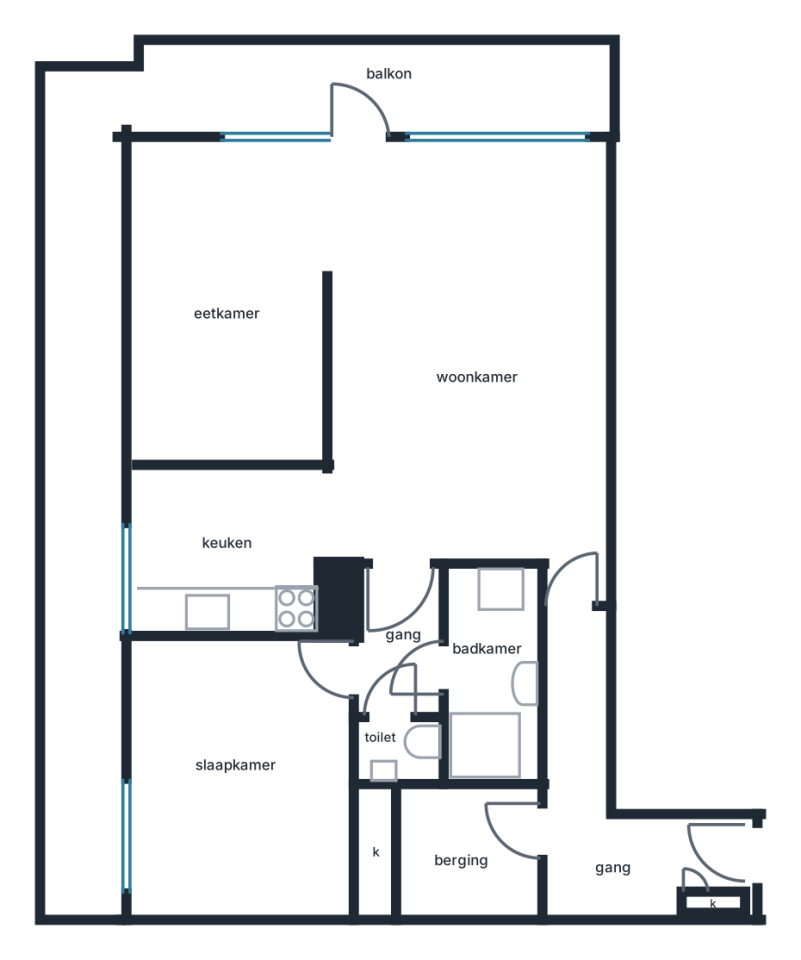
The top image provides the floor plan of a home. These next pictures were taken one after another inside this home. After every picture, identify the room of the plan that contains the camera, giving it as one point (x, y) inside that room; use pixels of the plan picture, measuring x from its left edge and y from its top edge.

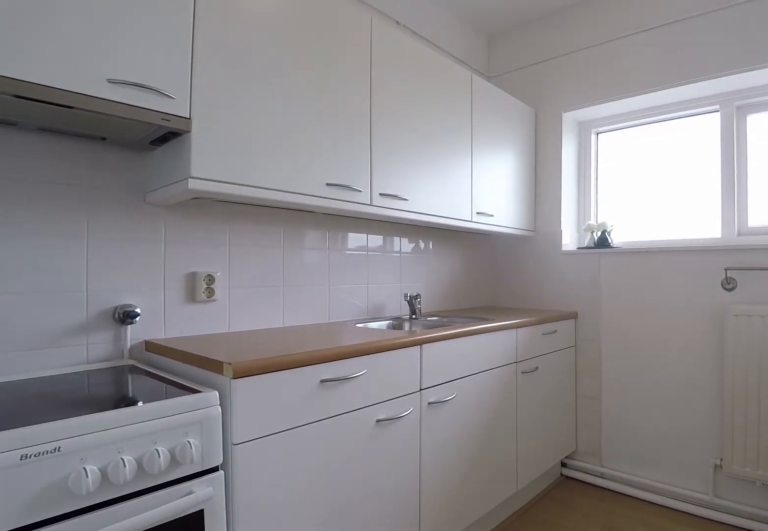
(226, 607)
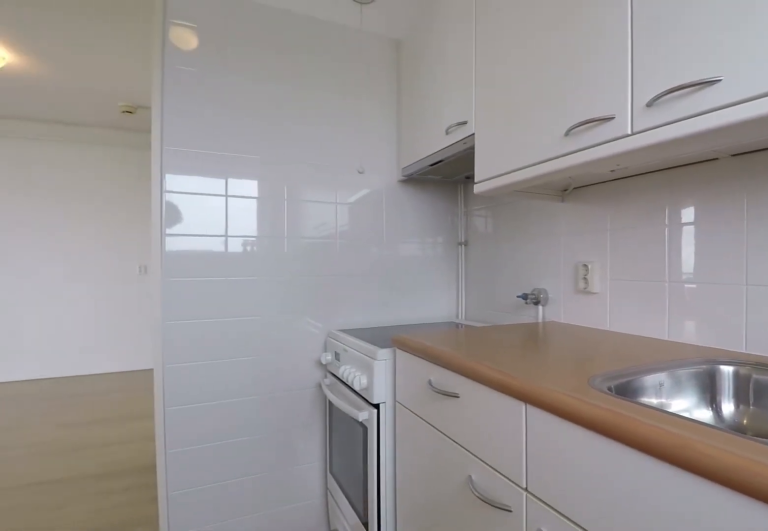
(226, 607)
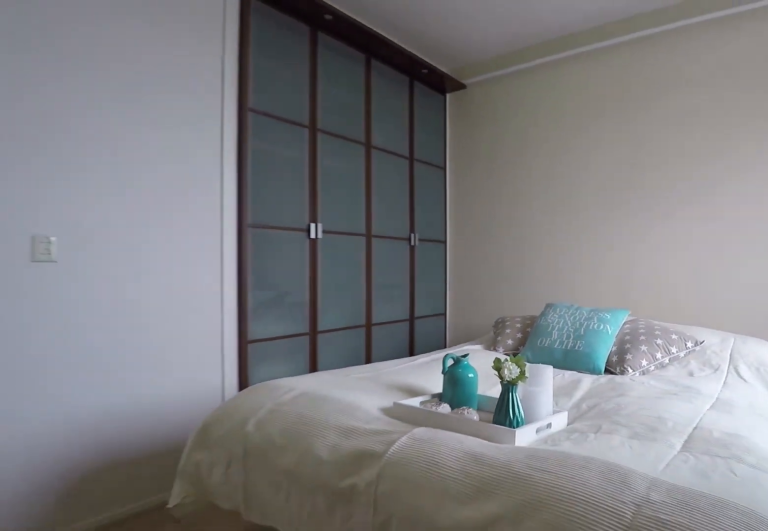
(244, 778)
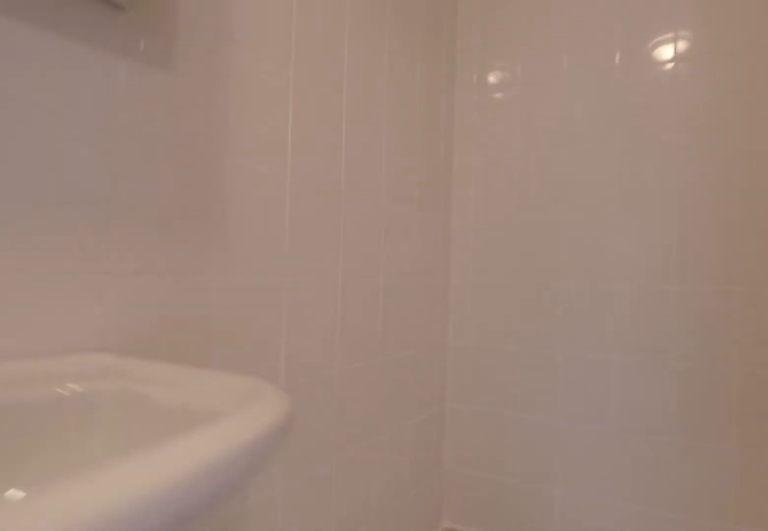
(500, 688)
